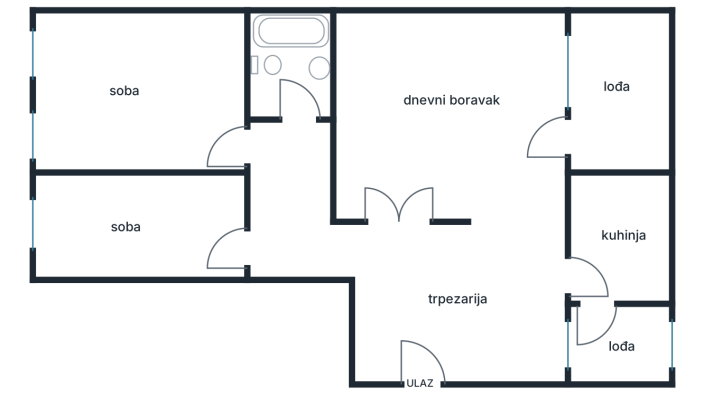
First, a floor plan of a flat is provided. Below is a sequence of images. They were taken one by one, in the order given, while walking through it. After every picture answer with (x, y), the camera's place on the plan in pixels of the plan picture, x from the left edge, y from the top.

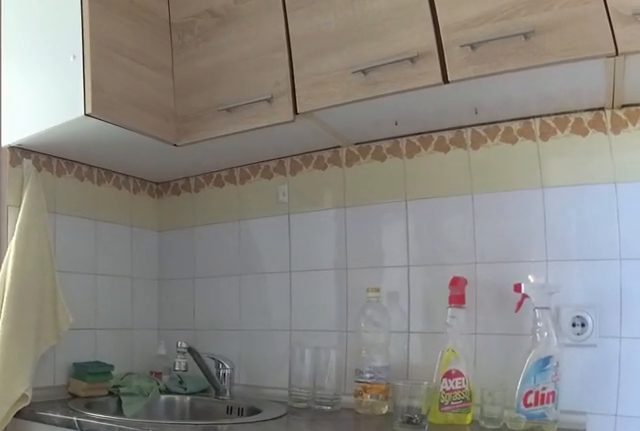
(577, 280)
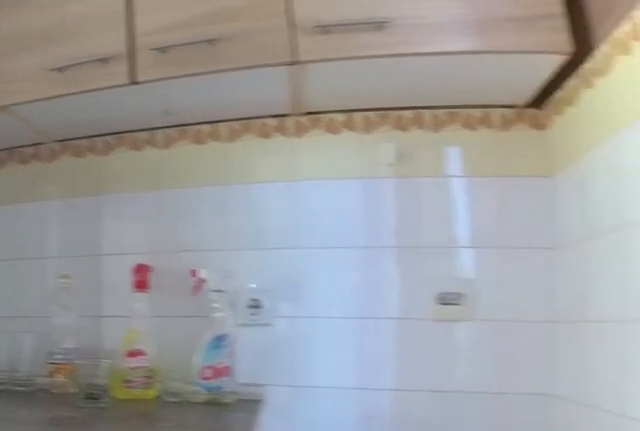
(572, 276)
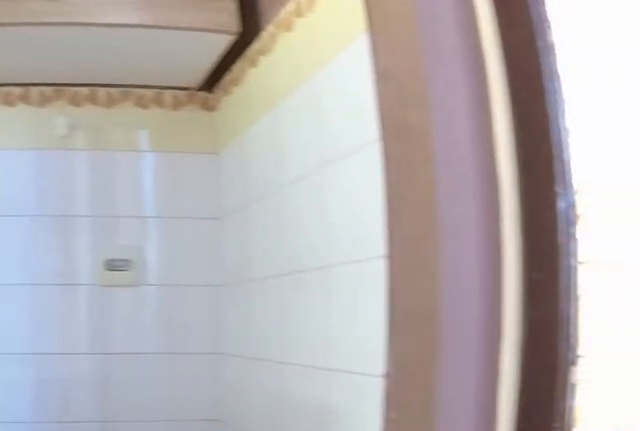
(572, 273)
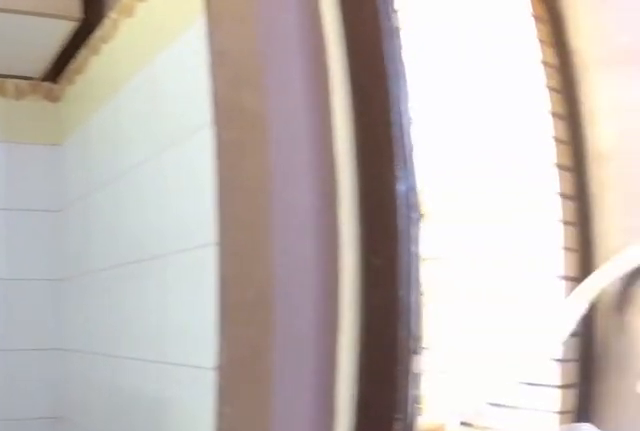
(573, 271)
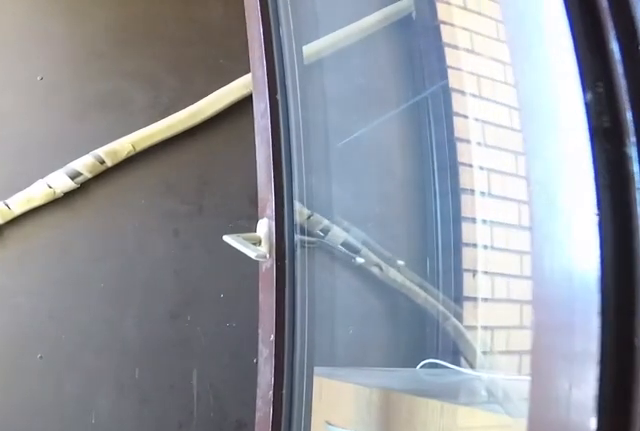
(586, 277)
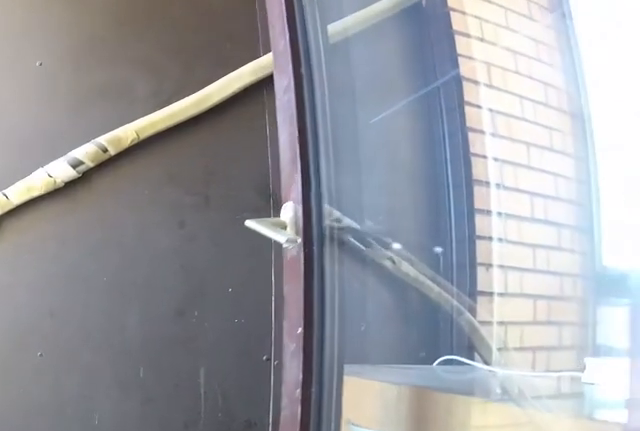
(586, 281)
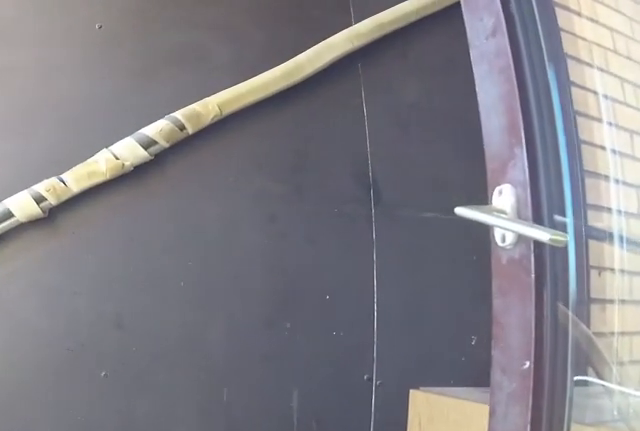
(586, 303)
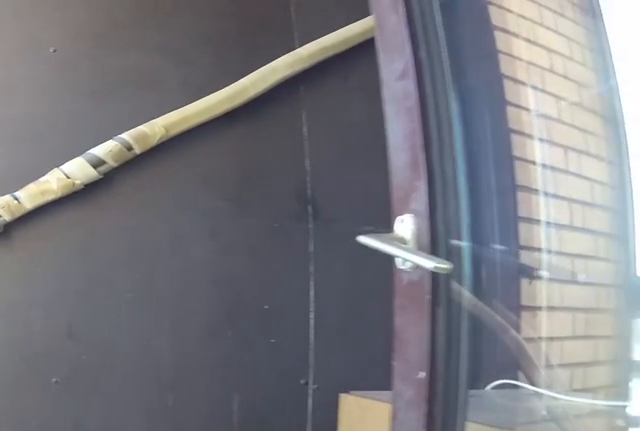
(587, 303)
